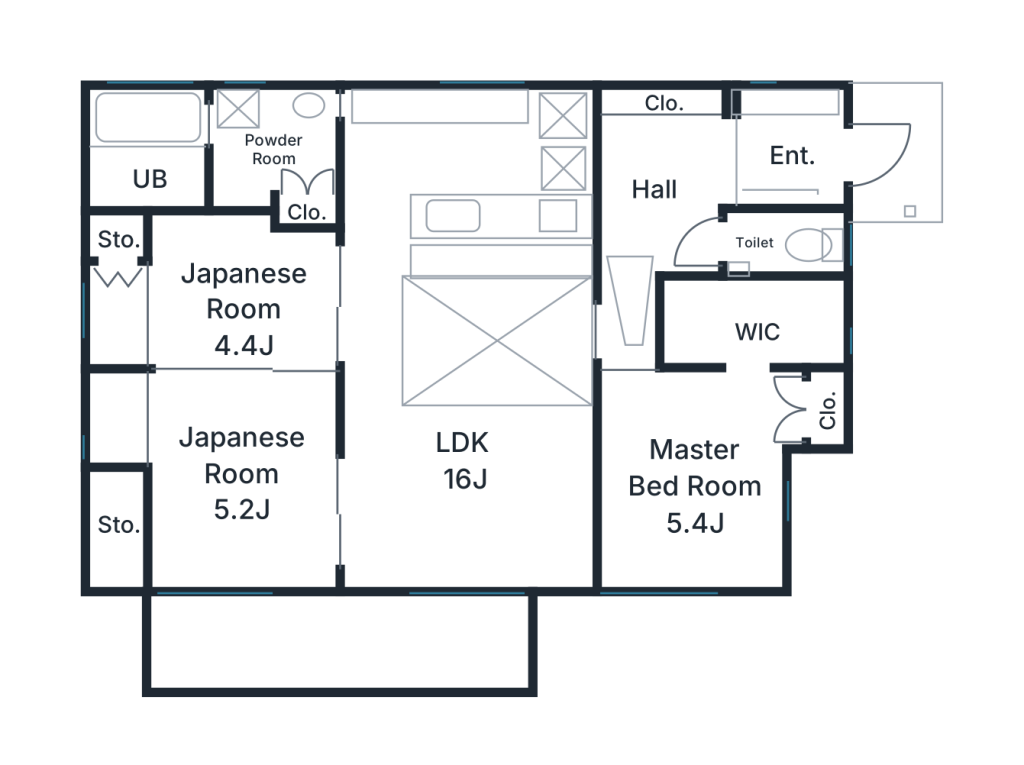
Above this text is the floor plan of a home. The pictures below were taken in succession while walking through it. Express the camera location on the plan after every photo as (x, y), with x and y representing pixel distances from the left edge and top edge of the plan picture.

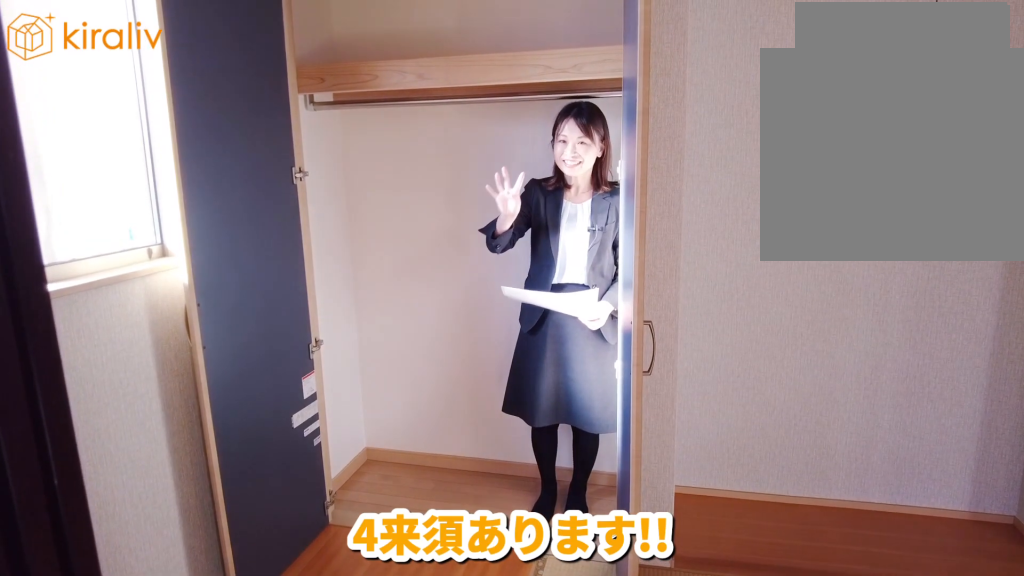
(146, 385)
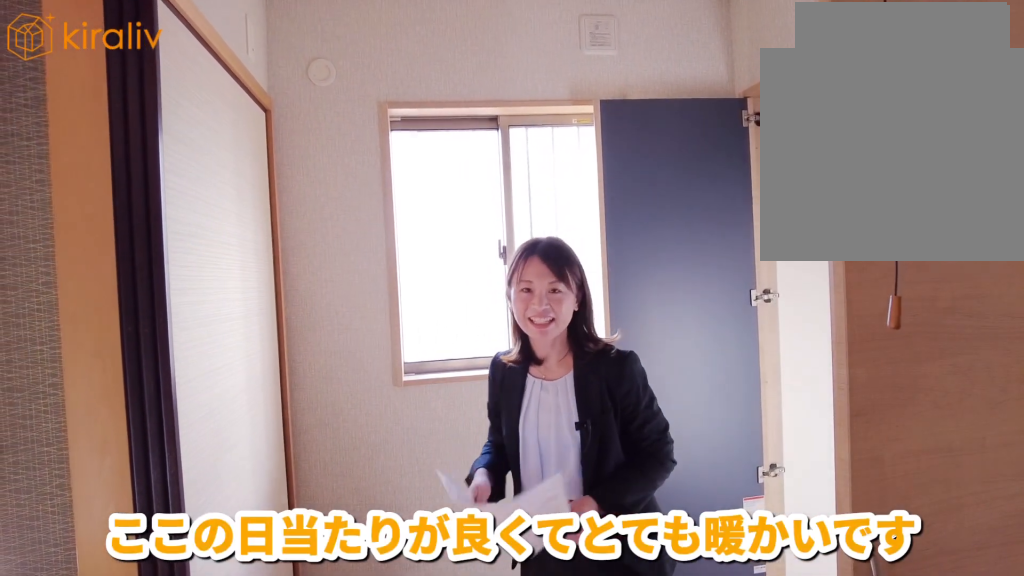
(160, 404)
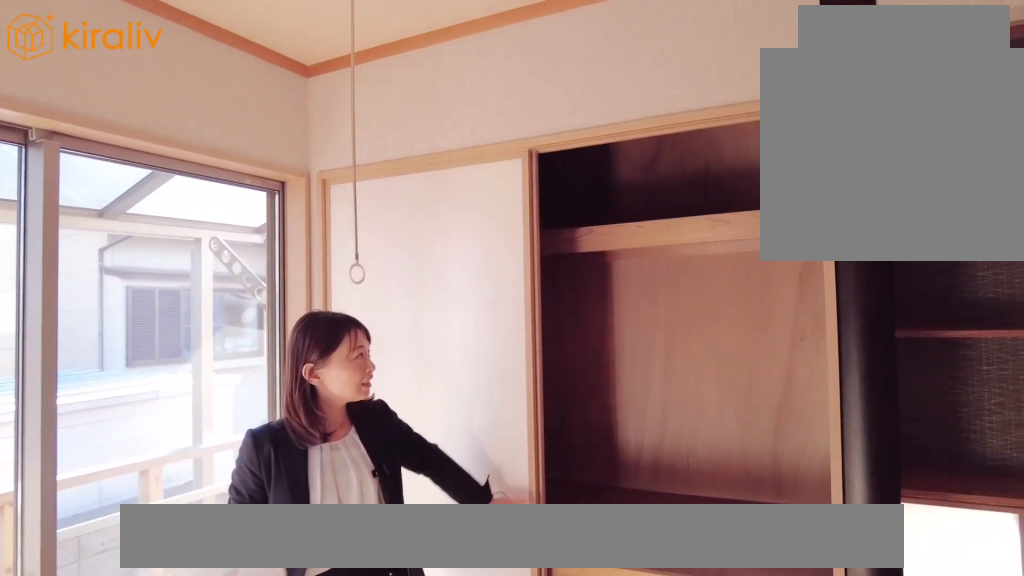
(172, 543)
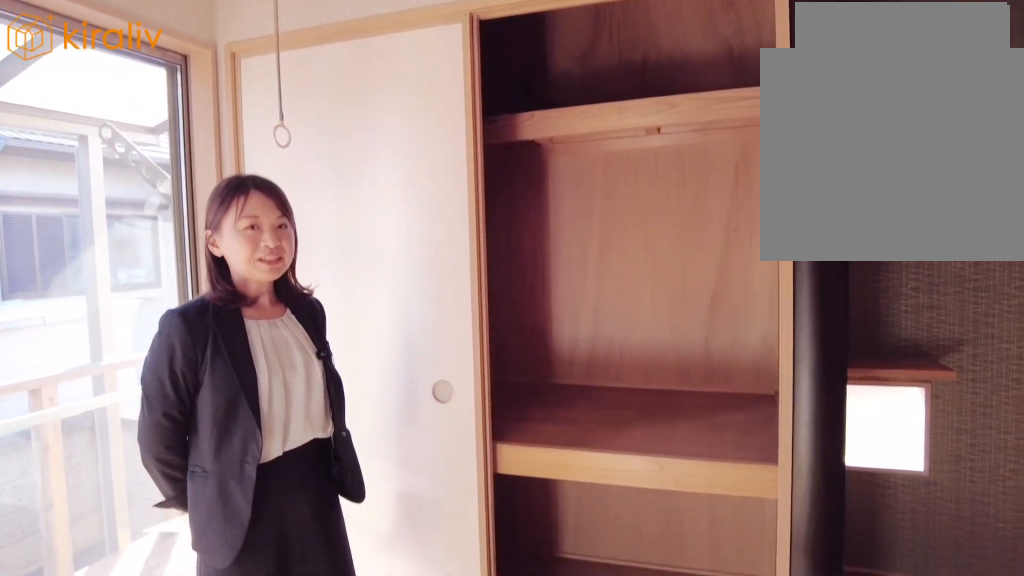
(172, 543)
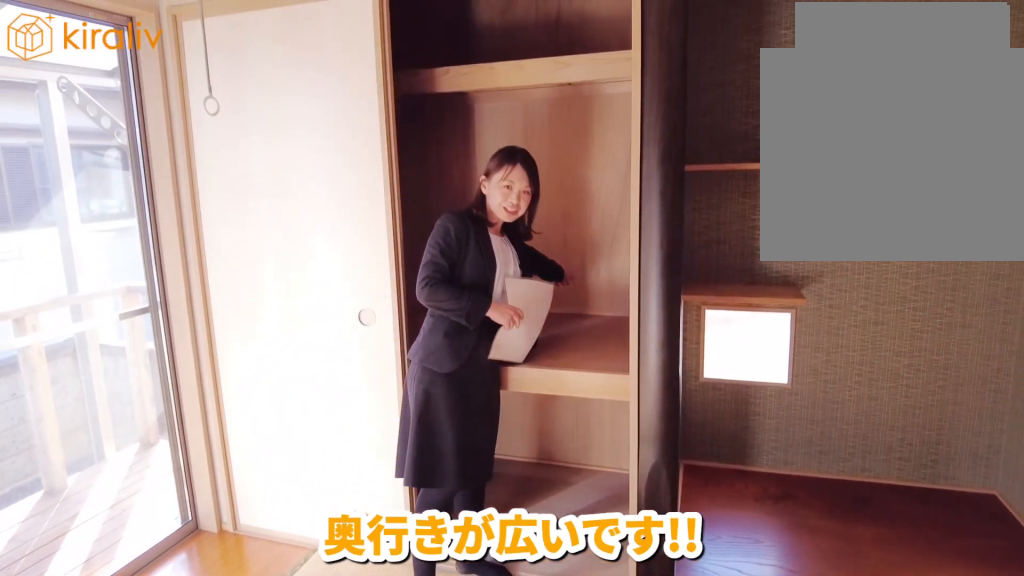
(174, 539)
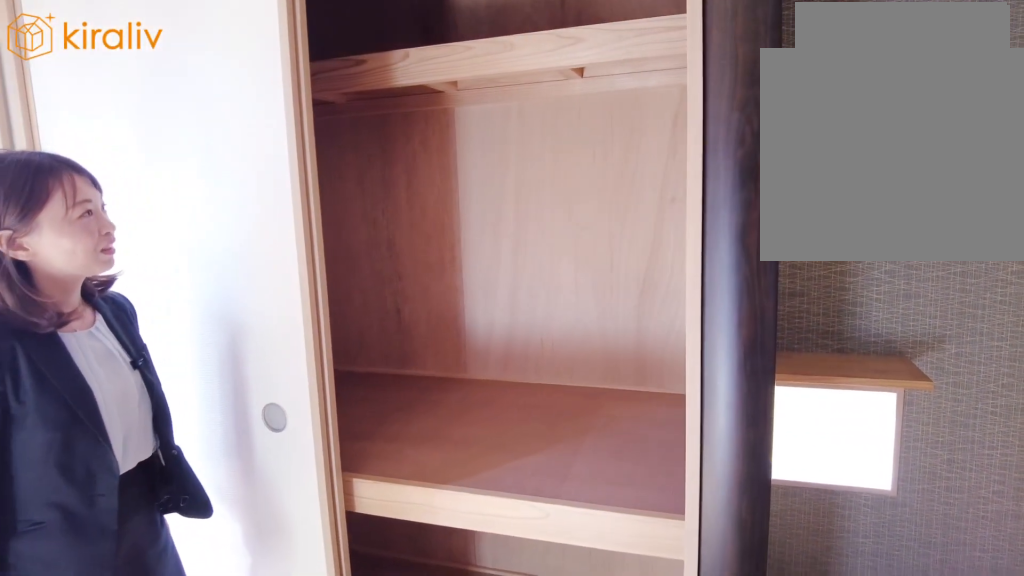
(174, 532)
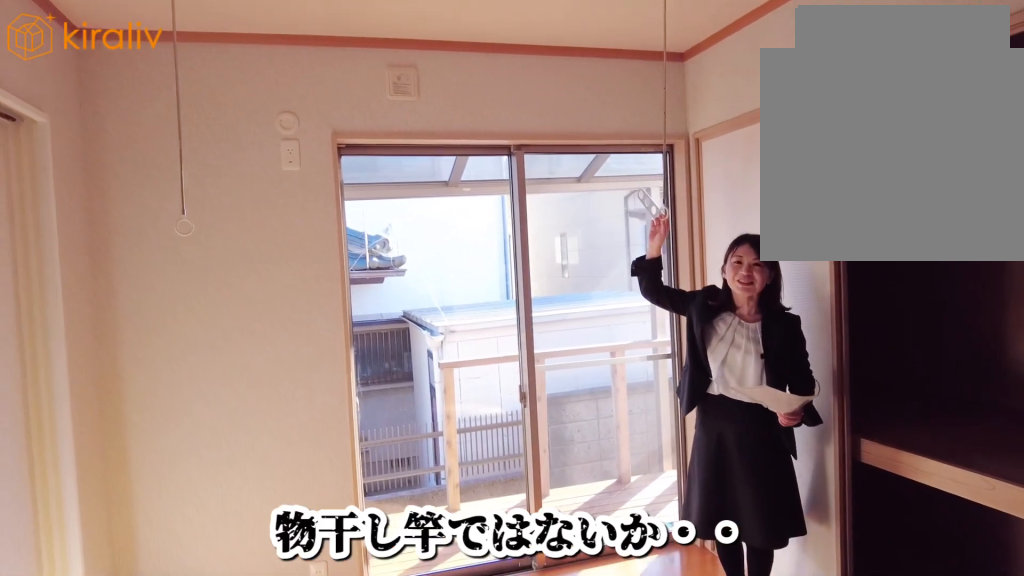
(176, 516)
